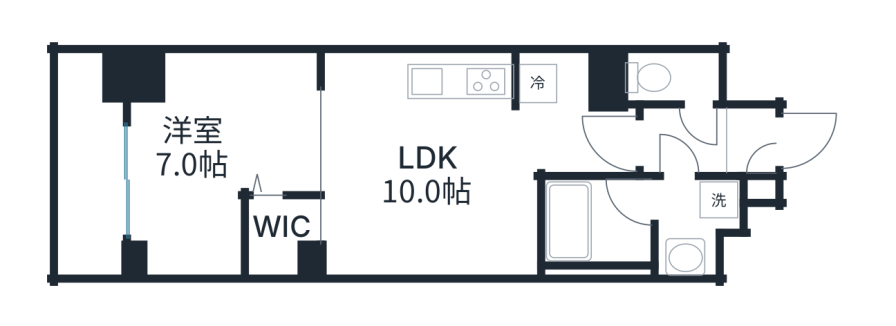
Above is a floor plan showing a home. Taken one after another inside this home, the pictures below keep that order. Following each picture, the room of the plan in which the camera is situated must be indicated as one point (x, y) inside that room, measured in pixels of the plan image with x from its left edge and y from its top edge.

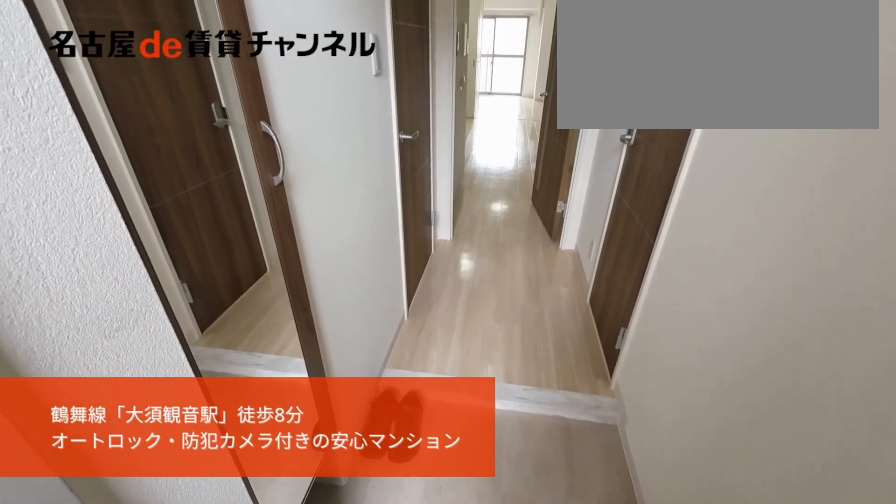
(751, 149)
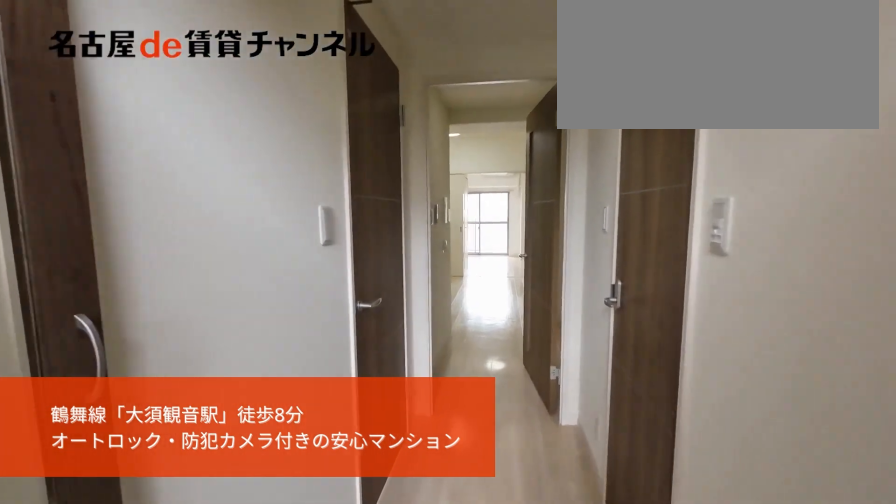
(751, 149)
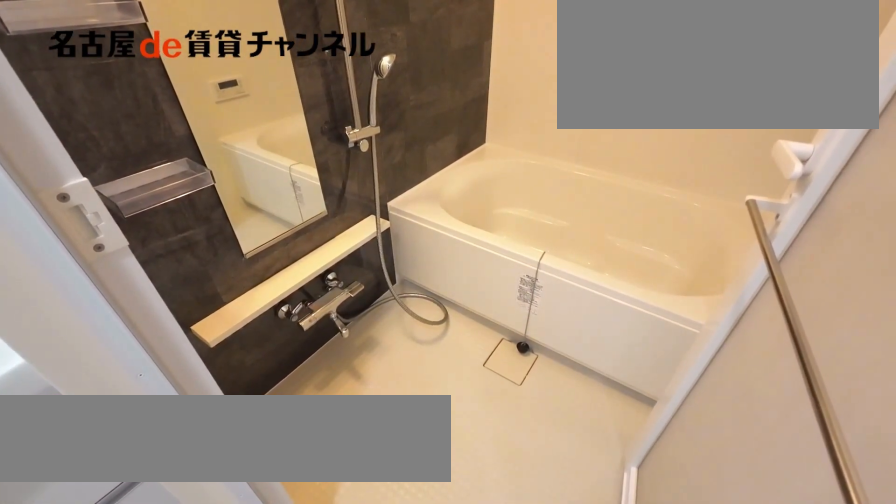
(636, 225)
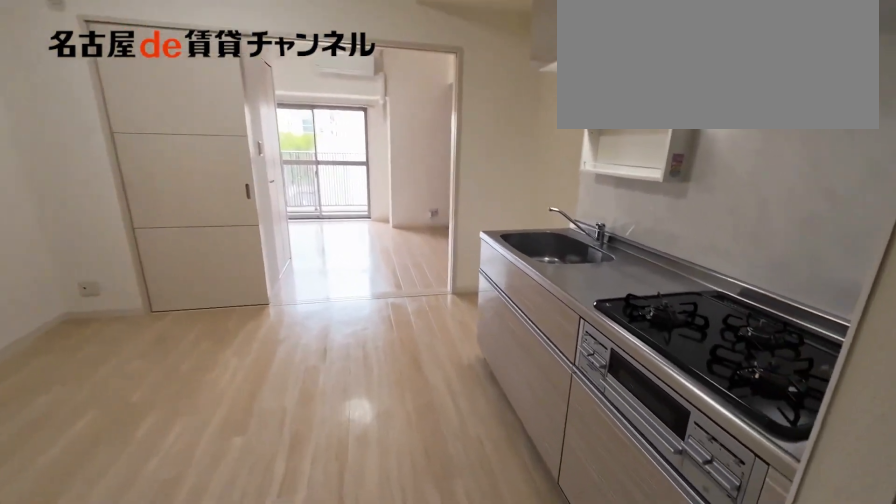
(430, 163)
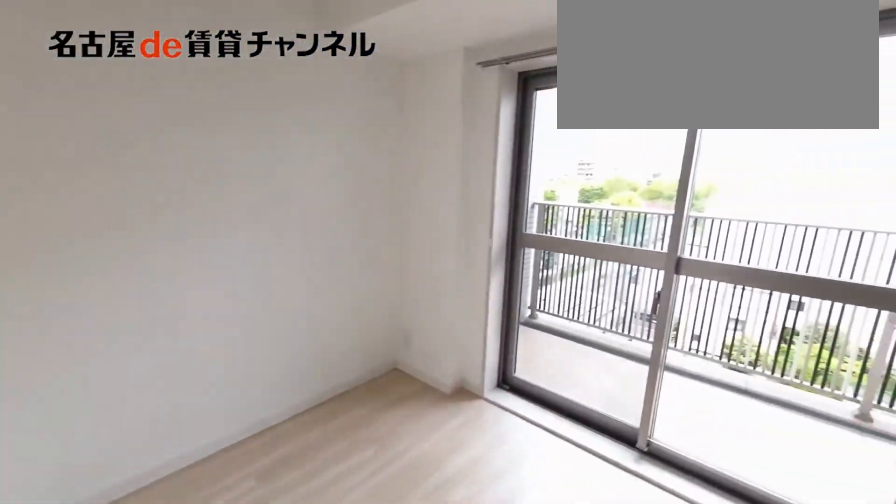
(222, 163)
